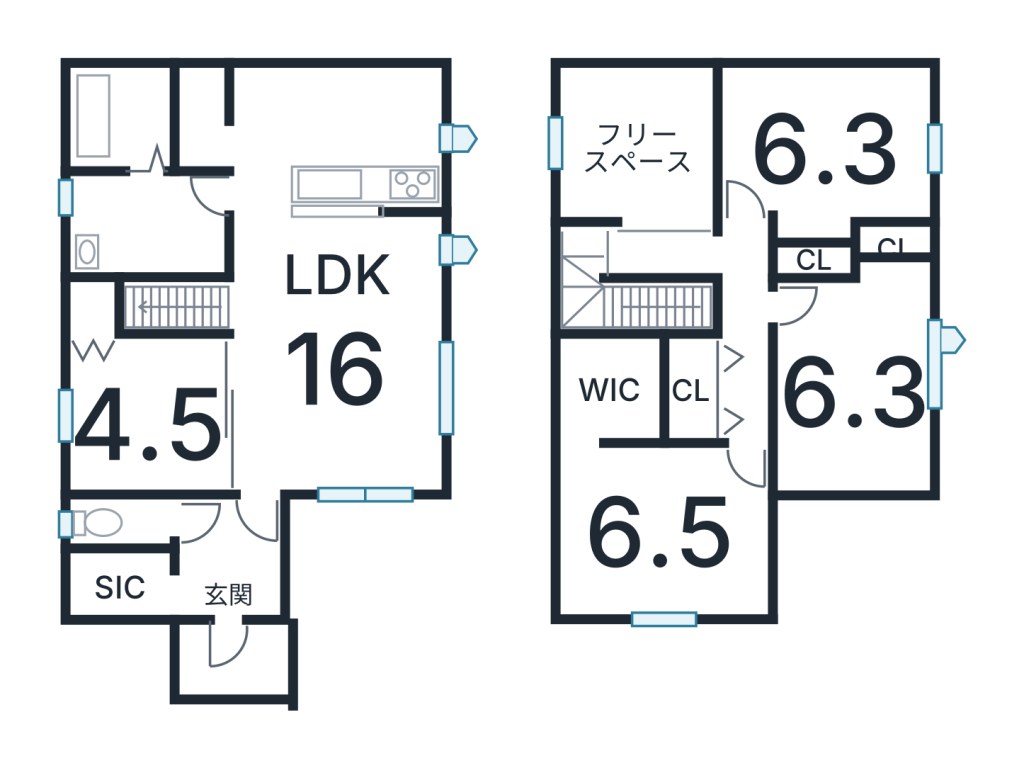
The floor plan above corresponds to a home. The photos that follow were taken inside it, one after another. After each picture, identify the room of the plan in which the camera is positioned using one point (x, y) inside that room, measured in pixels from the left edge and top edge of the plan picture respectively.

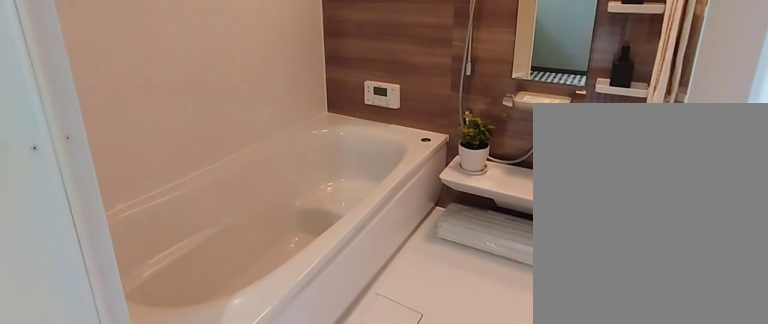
(139, 110)
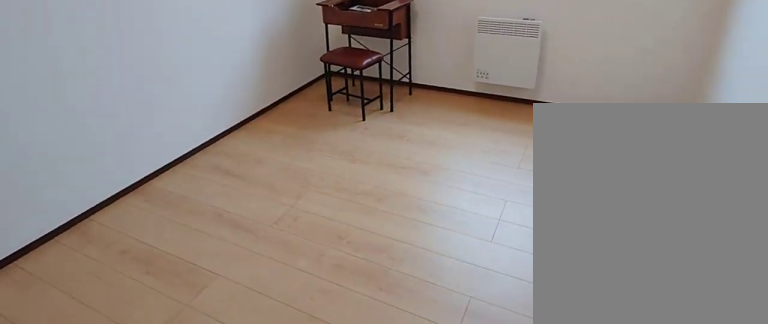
(833, 150)
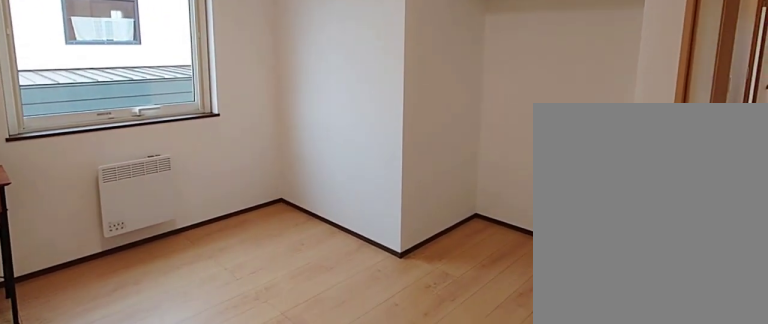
(833, 150)
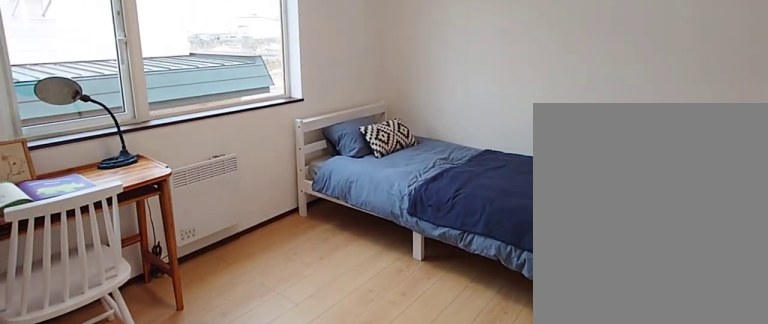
(850, 402)
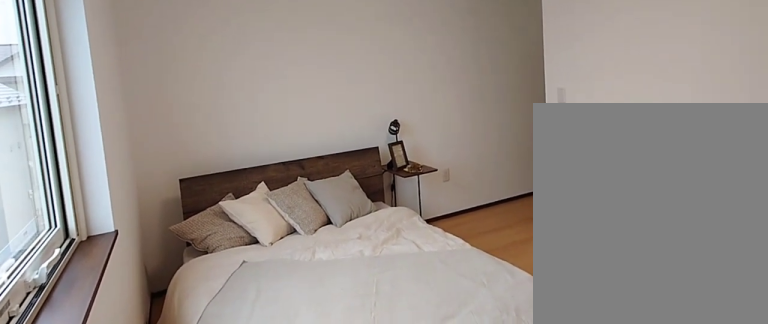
(662, 538)
